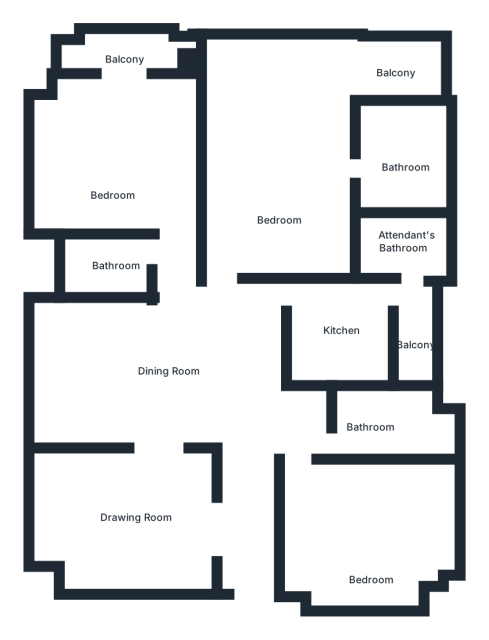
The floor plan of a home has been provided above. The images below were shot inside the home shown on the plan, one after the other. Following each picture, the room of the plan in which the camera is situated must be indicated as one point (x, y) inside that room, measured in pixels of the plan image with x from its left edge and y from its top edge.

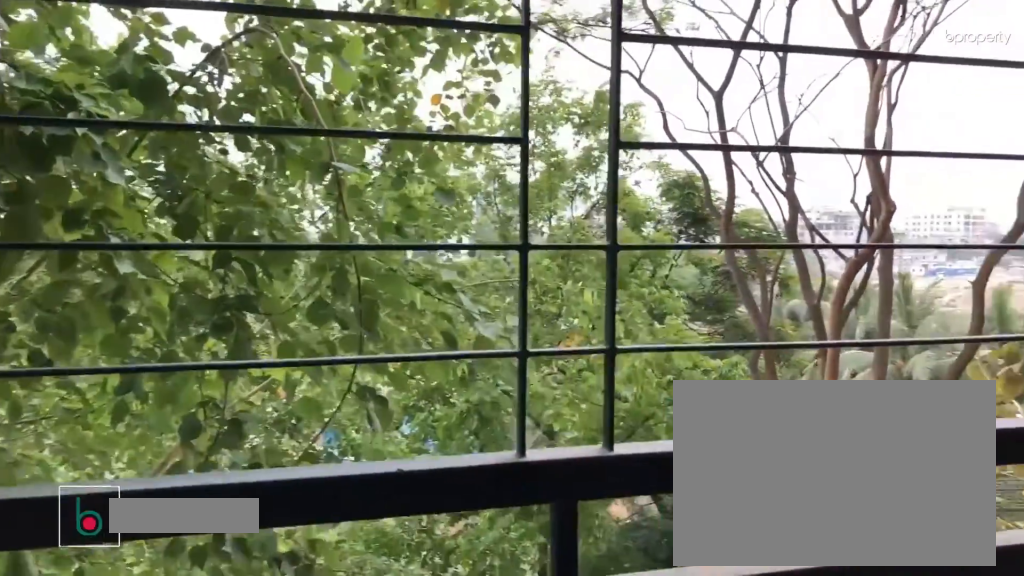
(126, 50)
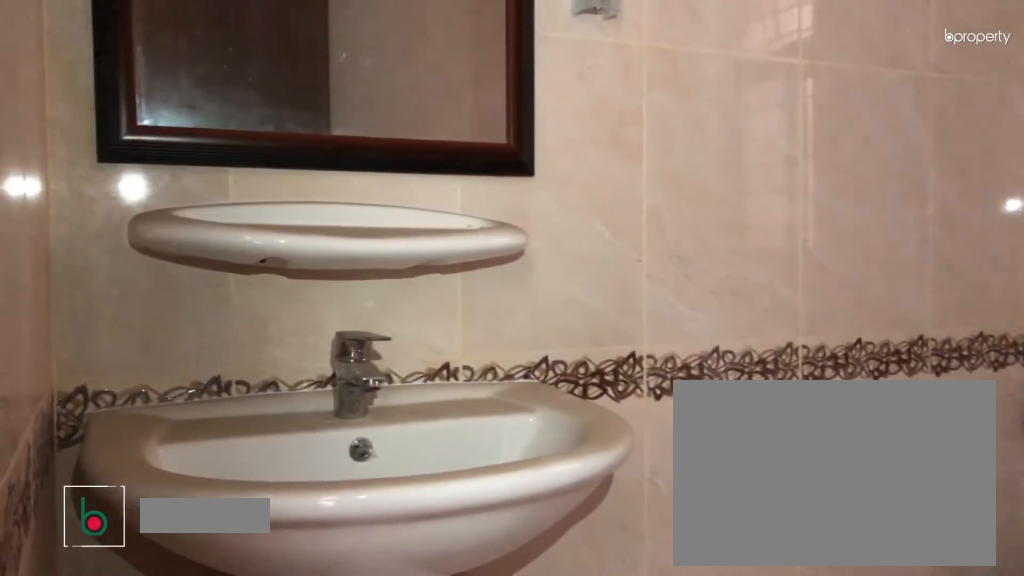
(117, 268)
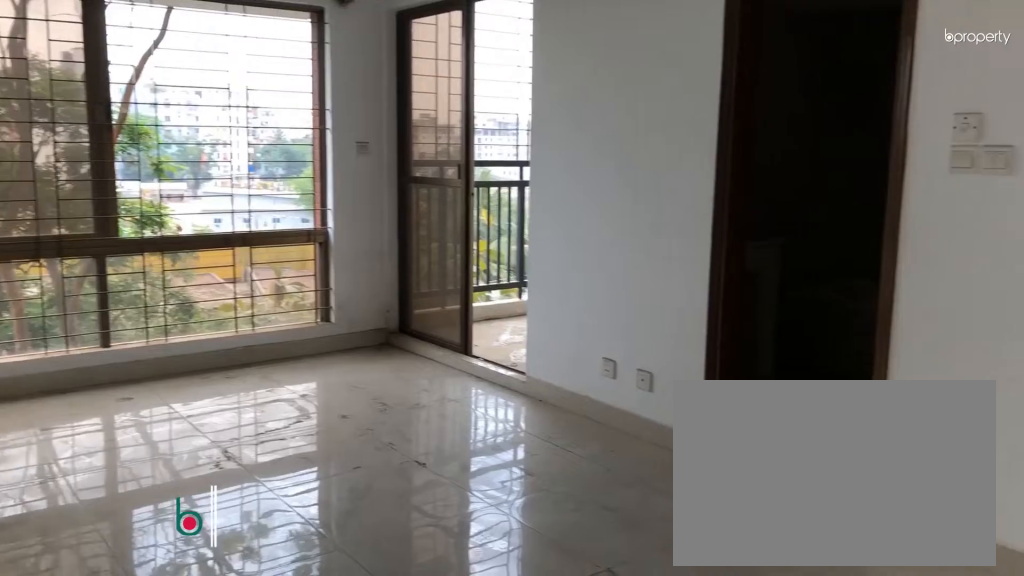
(279, 177)
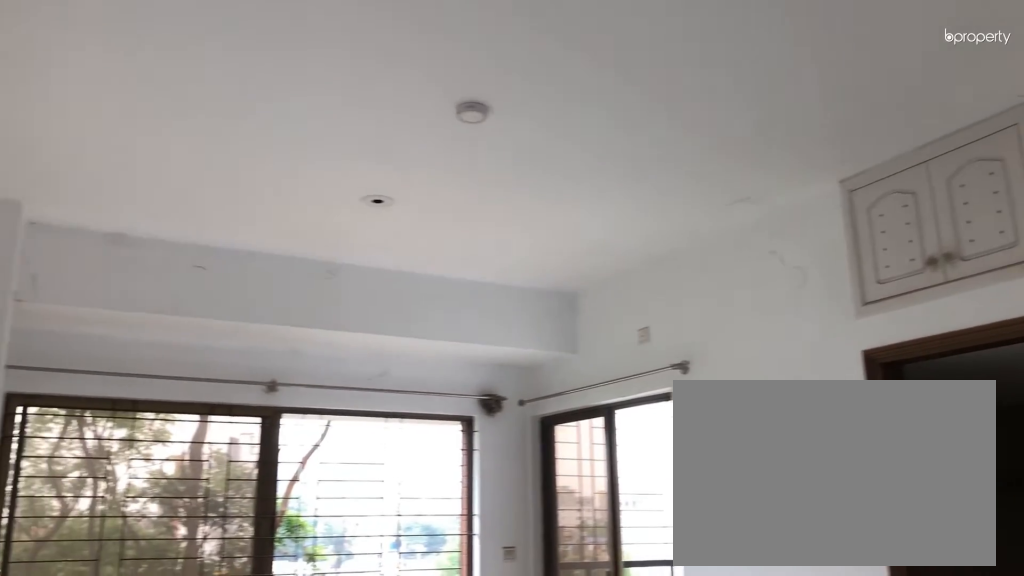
(279, 177)
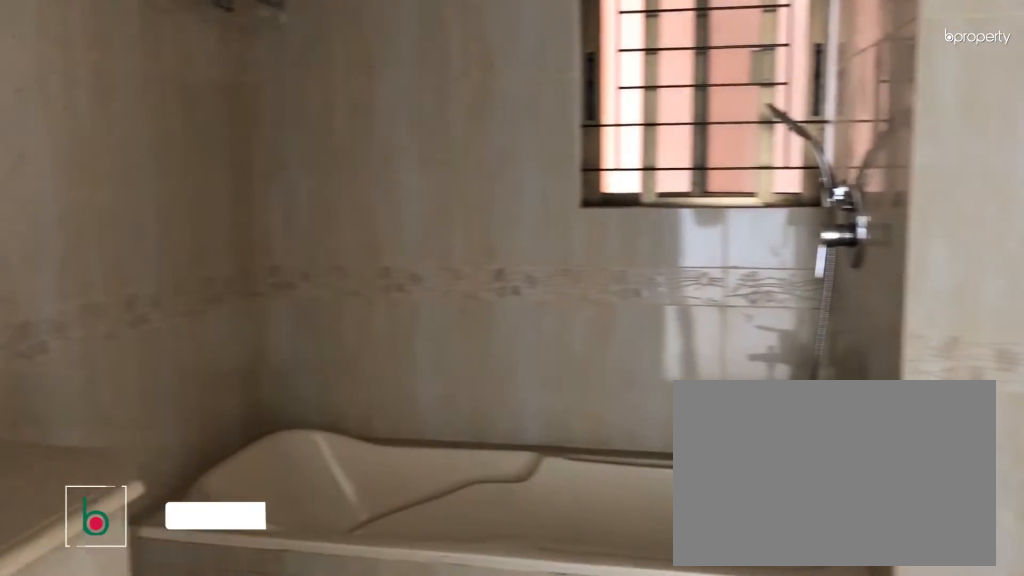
(406, 176)
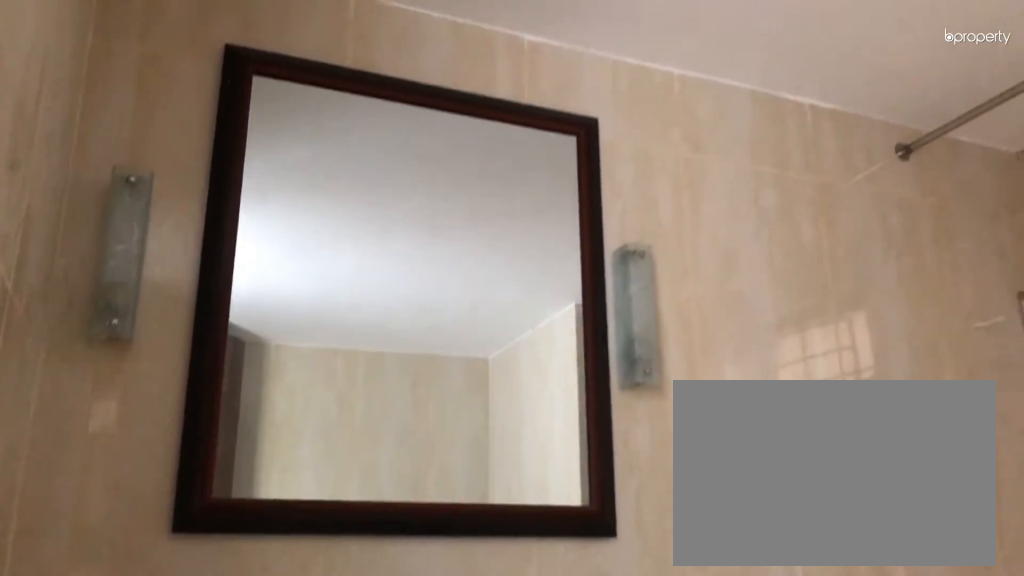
(406, 176)
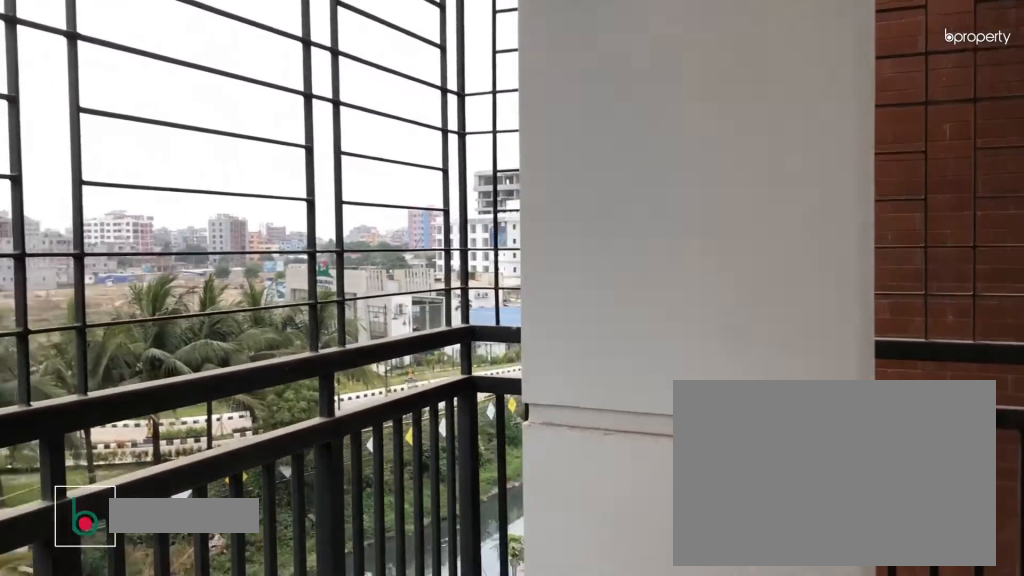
(409, 63)
